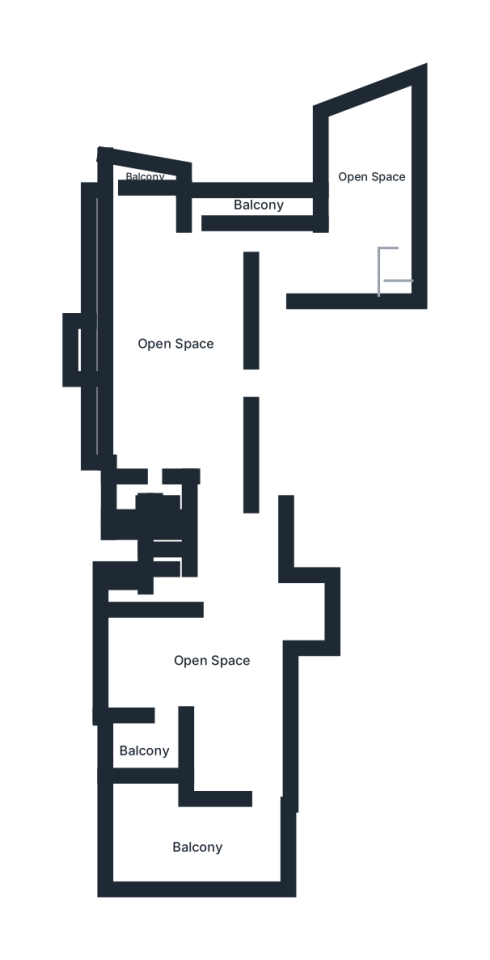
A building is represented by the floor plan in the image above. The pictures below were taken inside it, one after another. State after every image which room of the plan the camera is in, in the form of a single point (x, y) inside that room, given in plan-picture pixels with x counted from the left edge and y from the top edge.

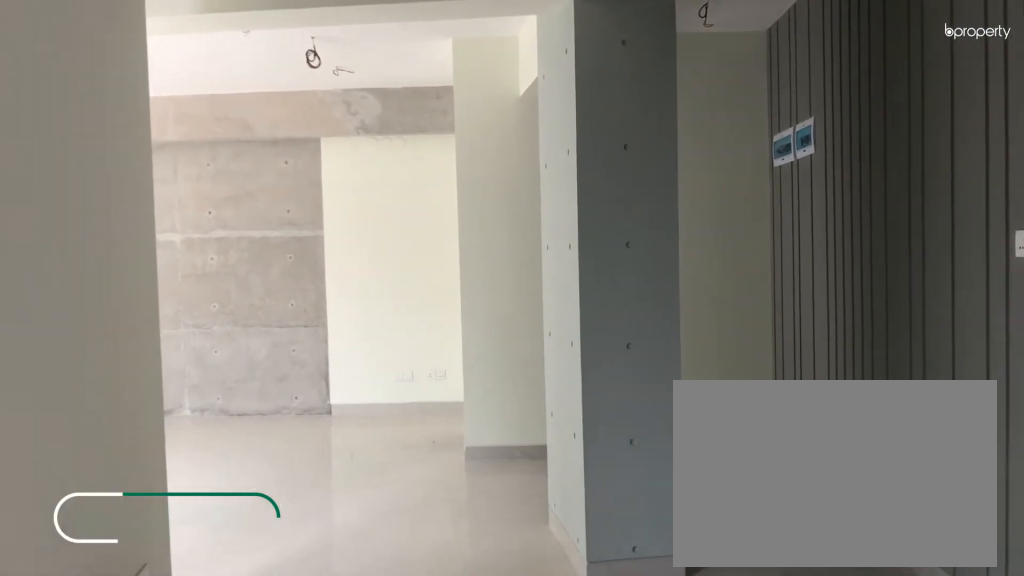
(329, 260)
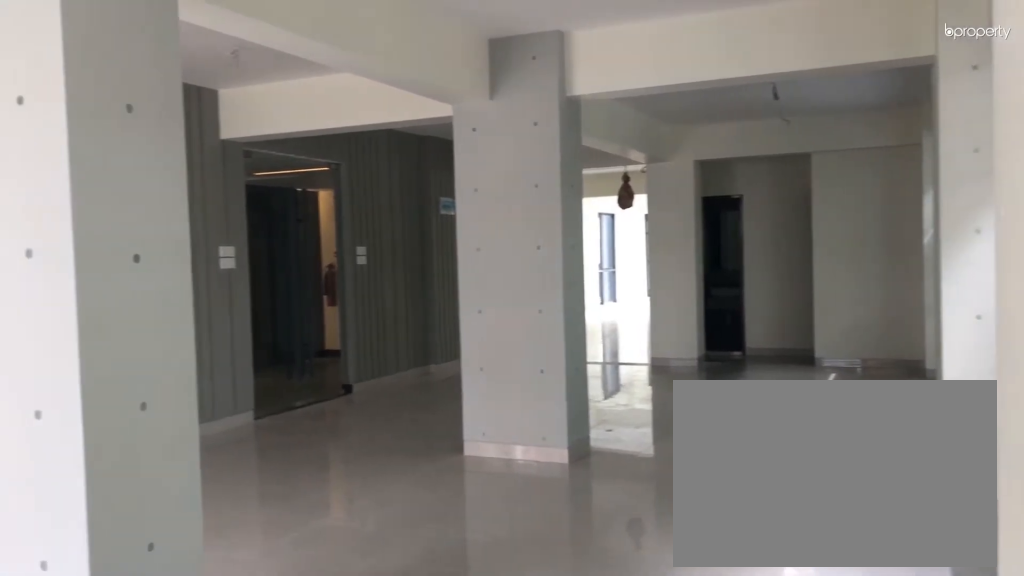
(183, 352)
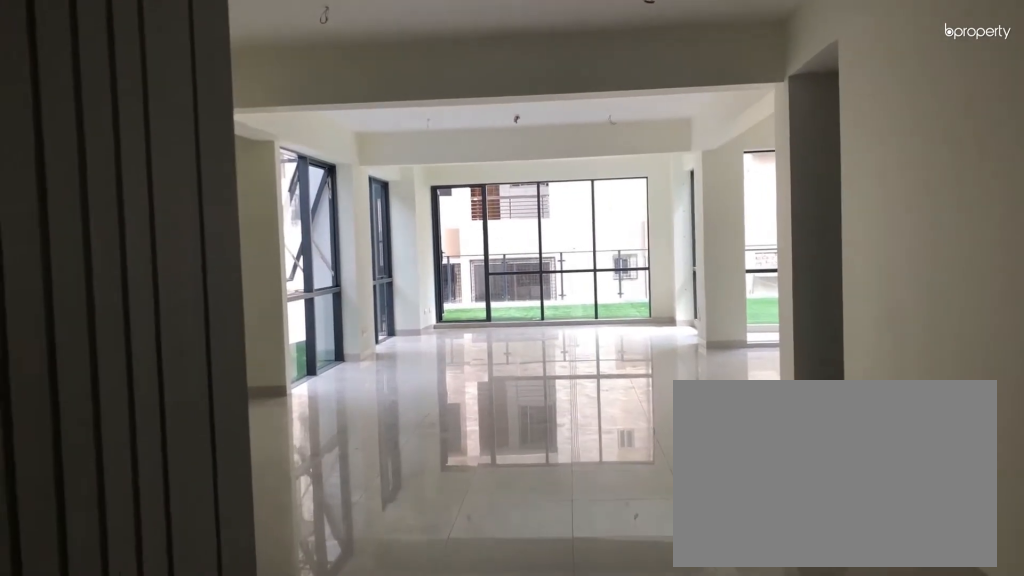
(208, 654)
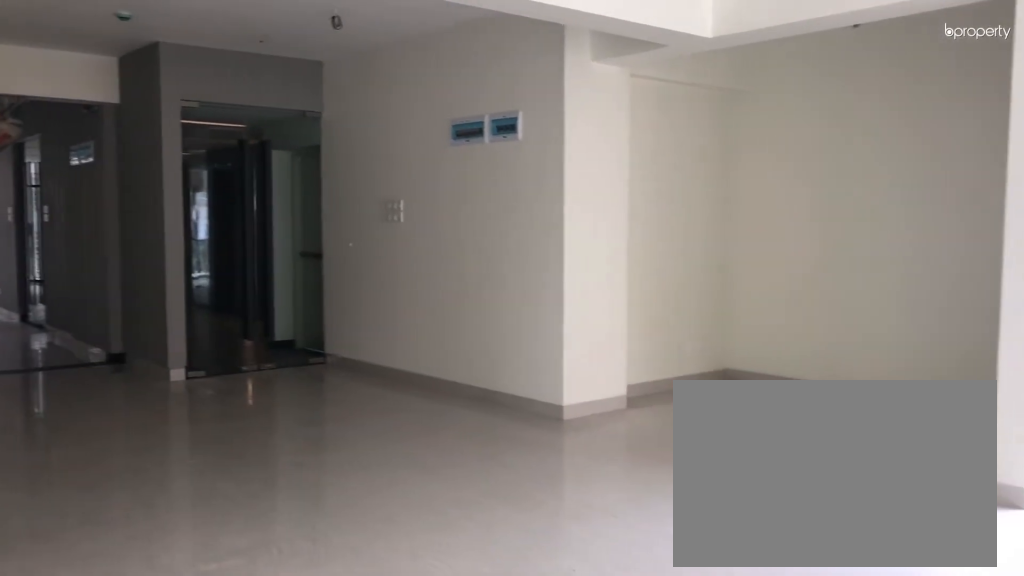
(207, 655)
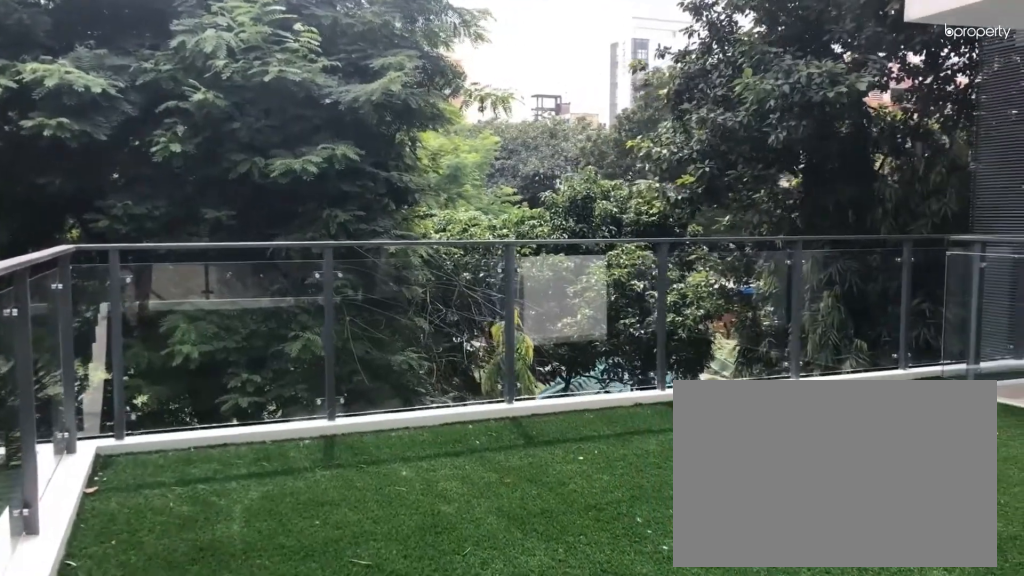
(189, 854)
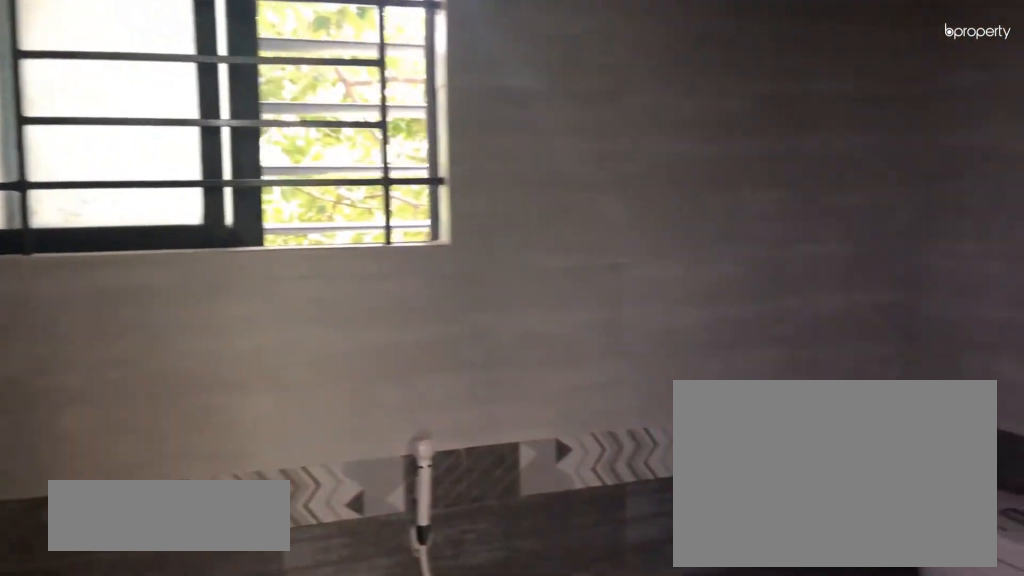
(124, 588)
